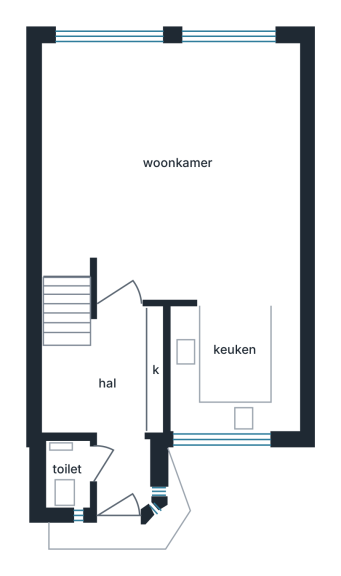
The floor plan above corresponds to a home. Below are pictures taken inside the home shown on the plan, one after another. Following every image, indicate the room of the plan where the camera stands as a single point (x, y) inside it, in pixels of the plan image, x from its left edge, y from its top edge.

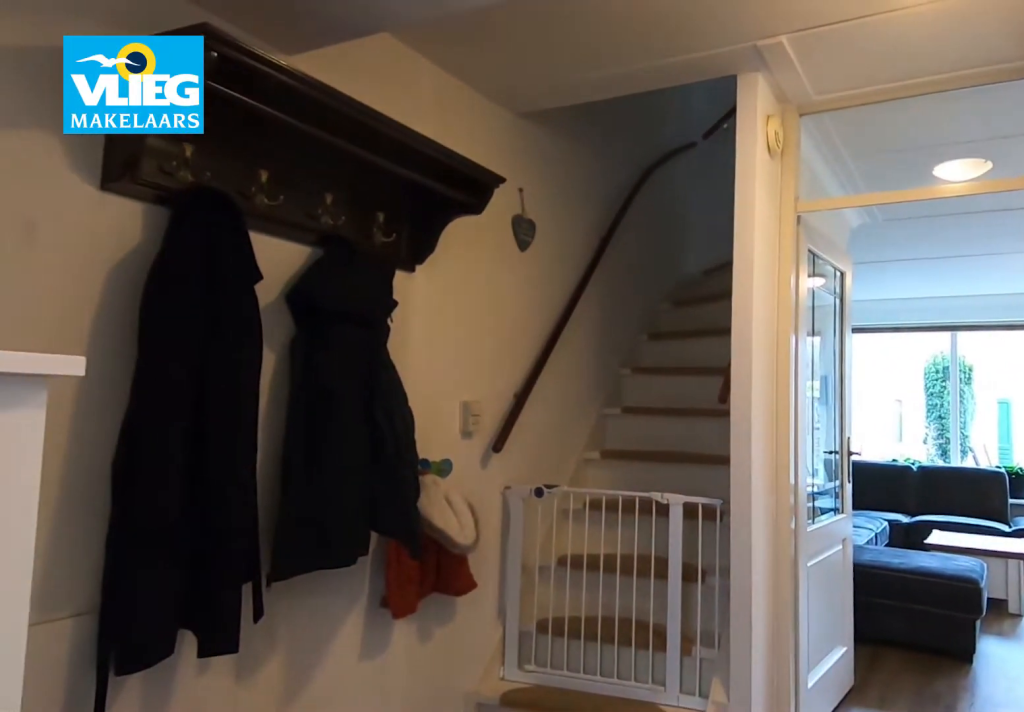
(104, 403)
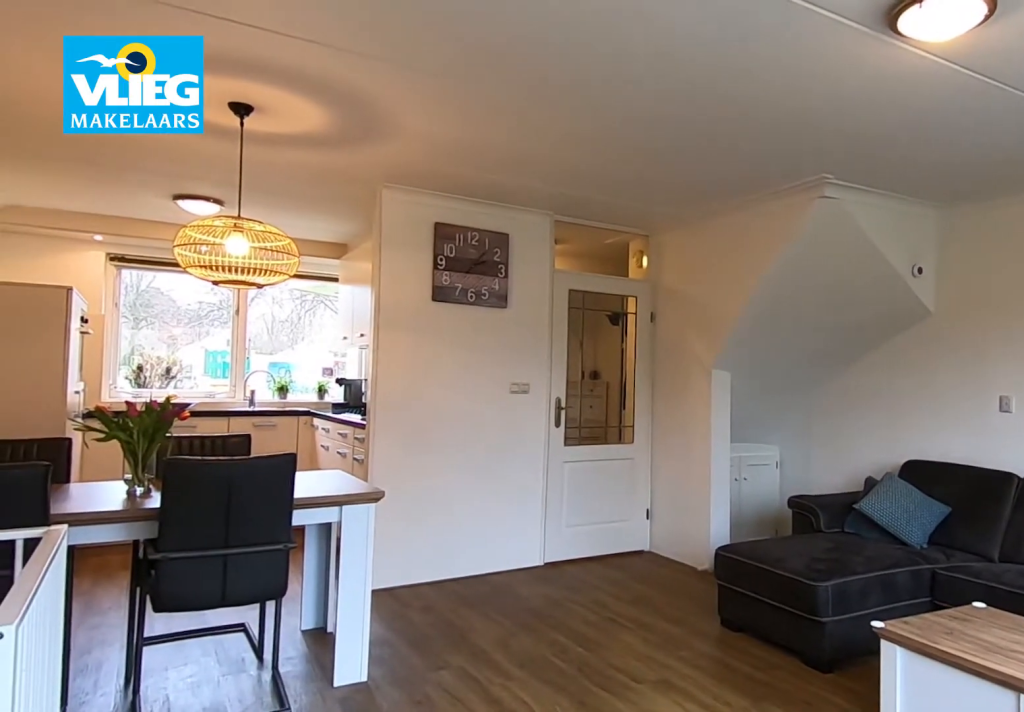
(166, 116)
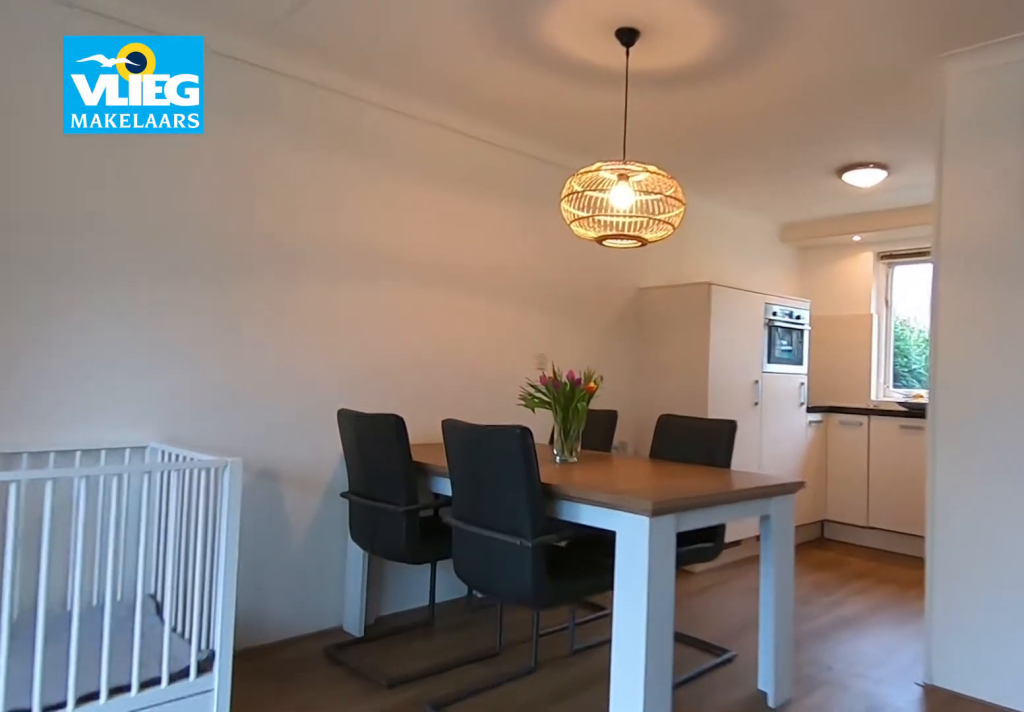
(166, 116)
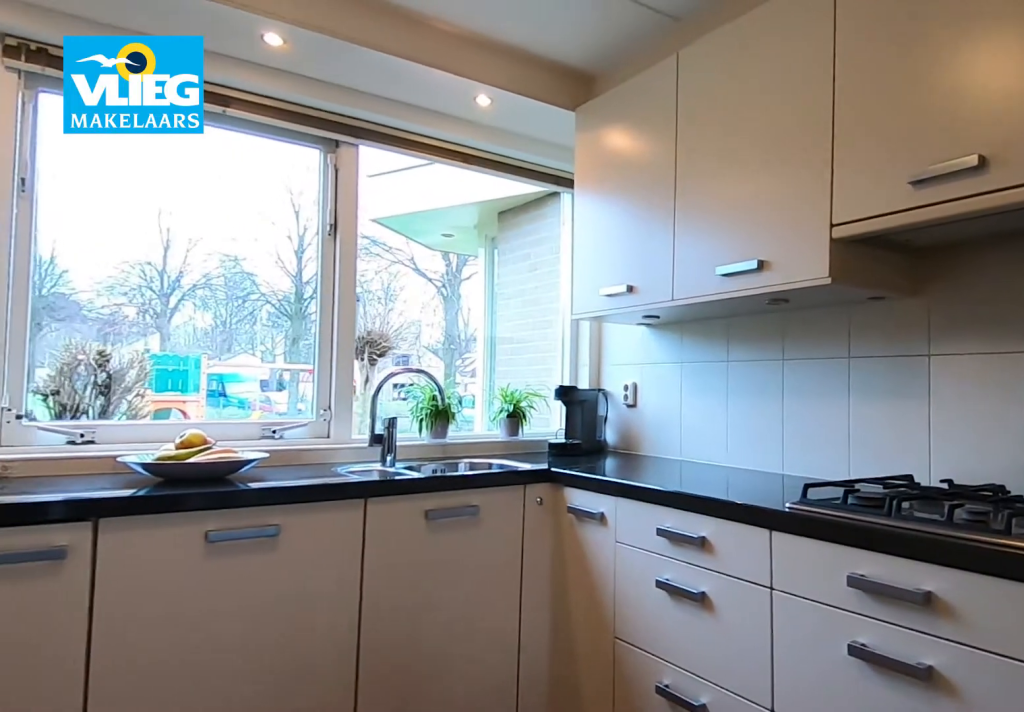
(236, 367)
